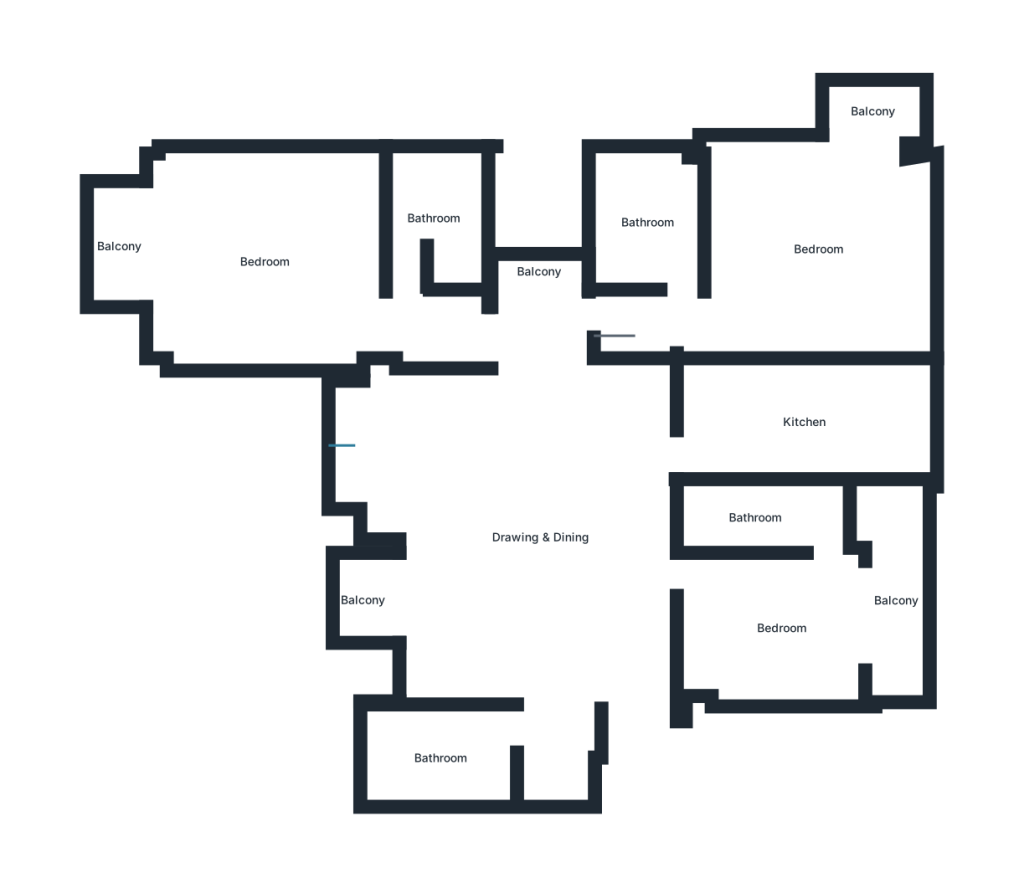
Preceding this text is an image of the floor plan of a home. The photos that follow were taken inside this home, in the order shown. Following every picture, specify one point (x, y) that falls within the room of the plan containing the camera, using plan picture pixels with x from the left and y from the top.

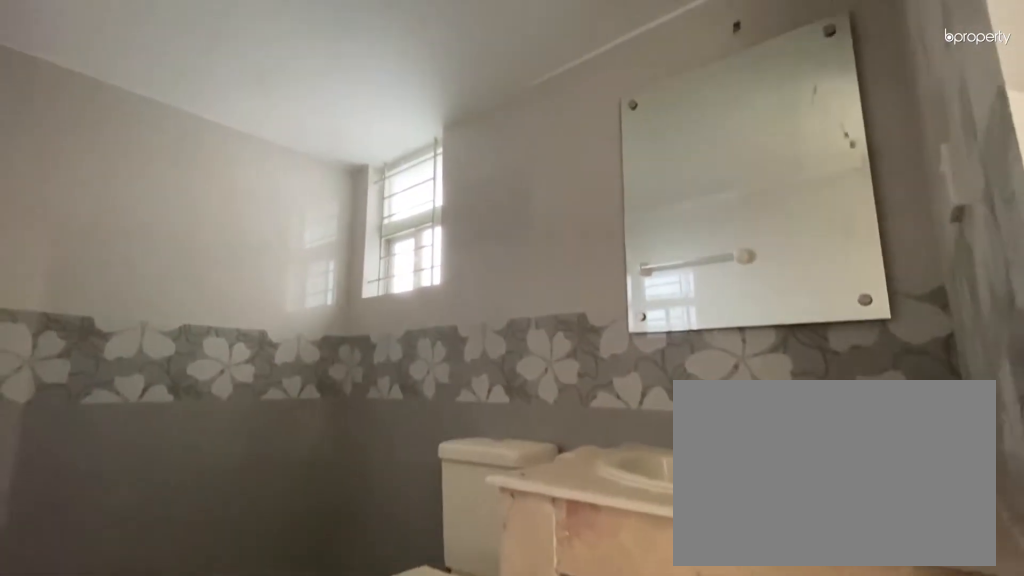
(435, 219)
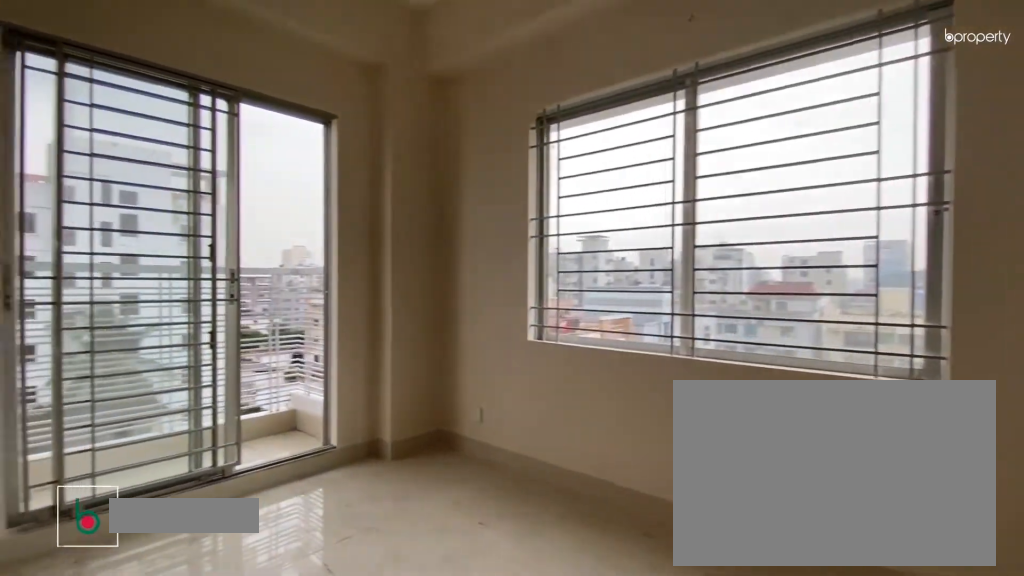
(812, 256)
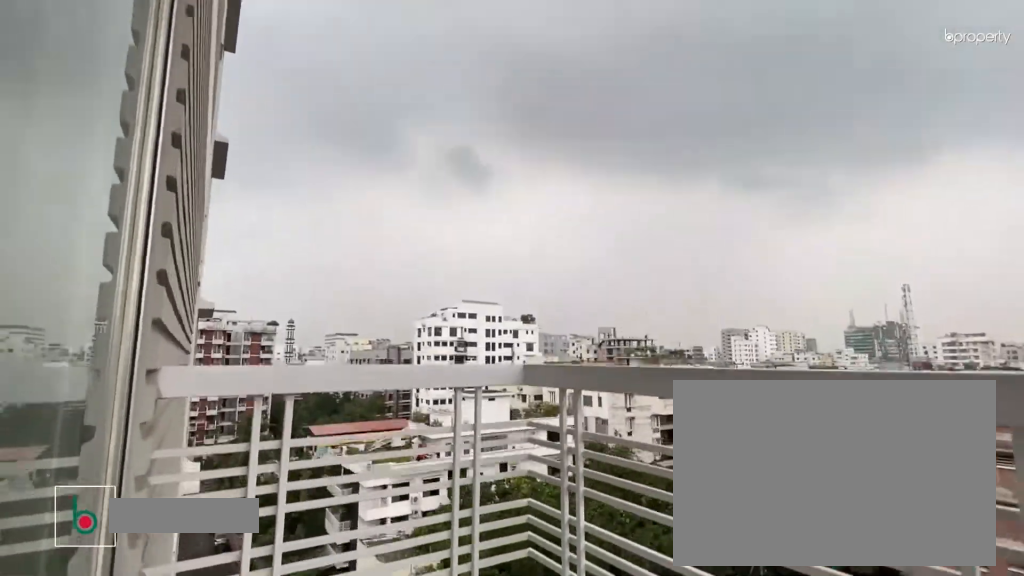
(868, 119)
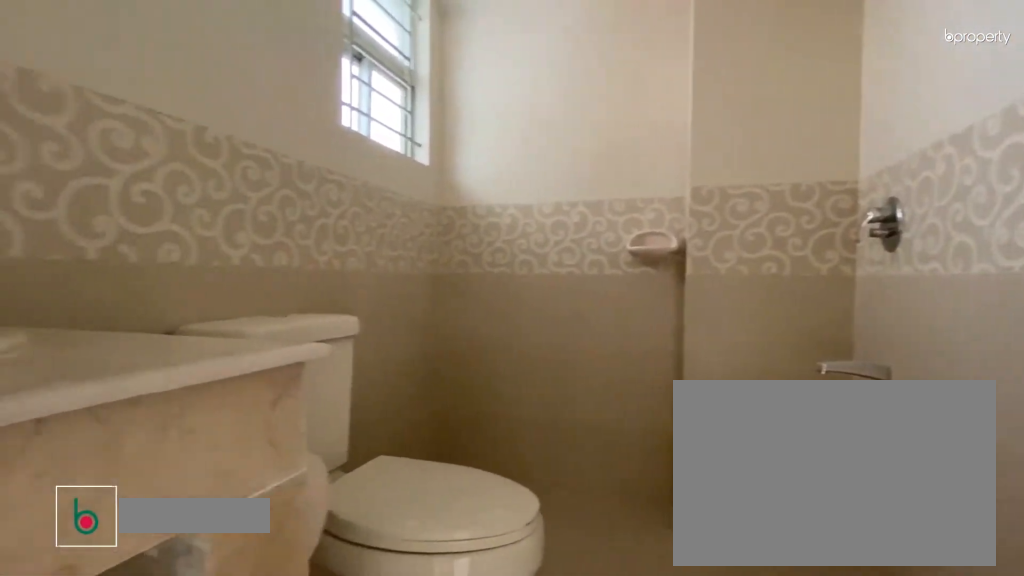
(649, 223)
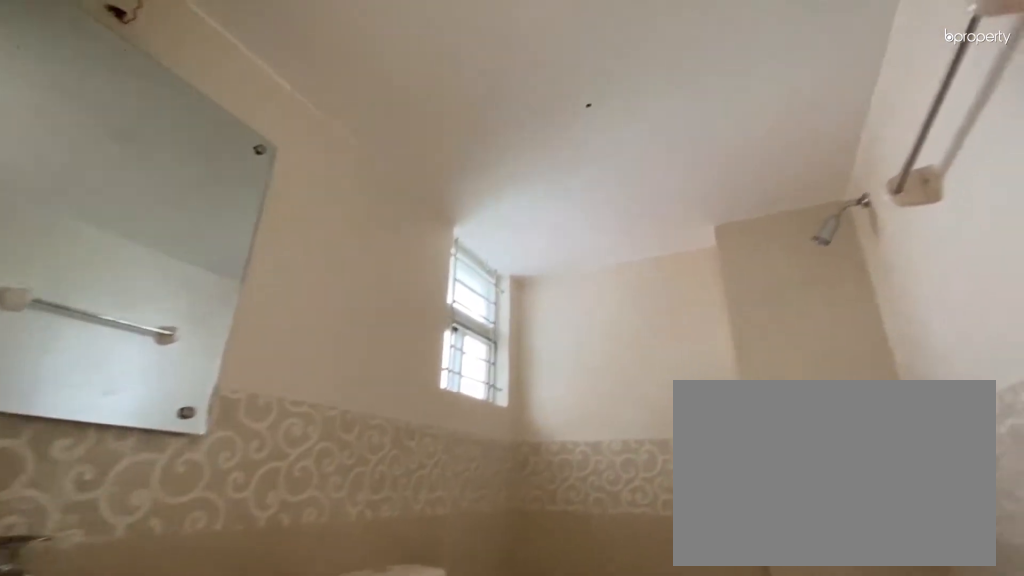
(649, 223)
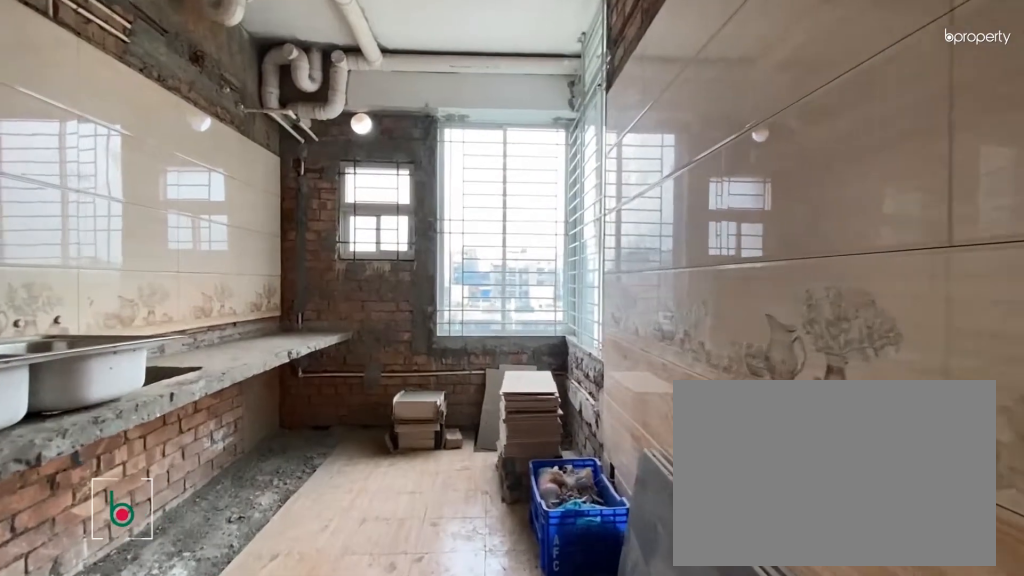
(804, 424)
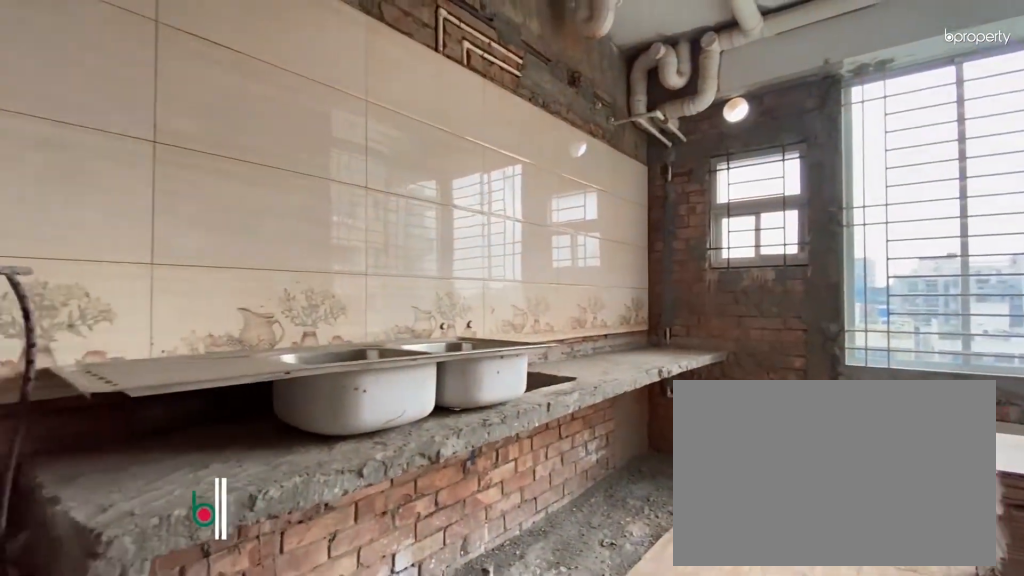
(804, 424)
